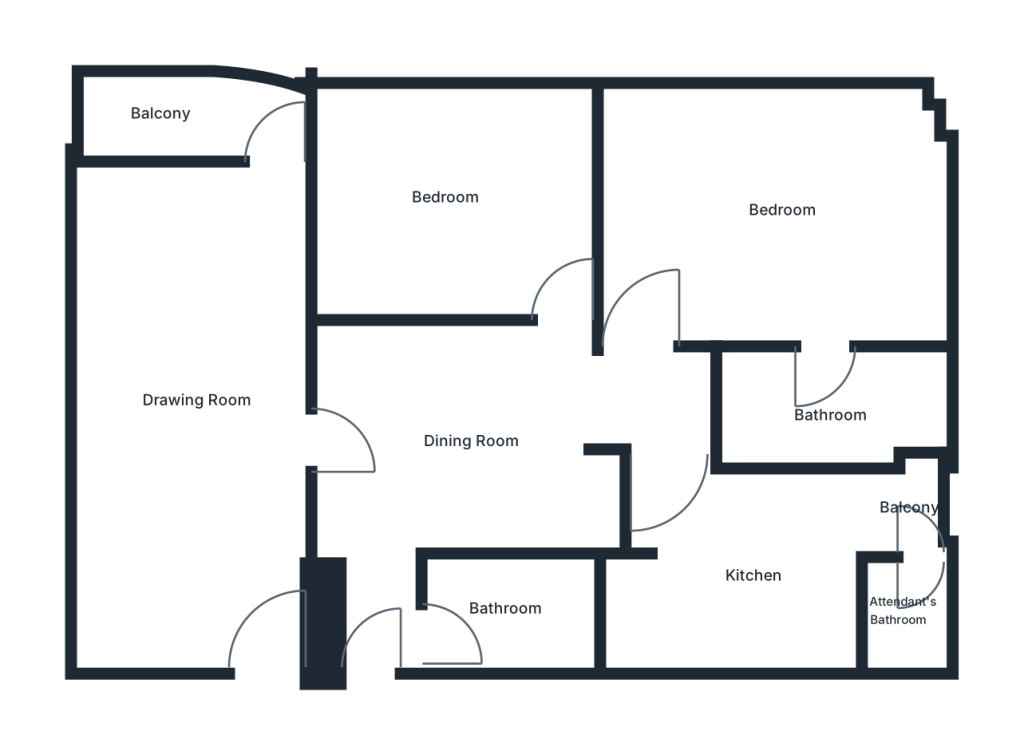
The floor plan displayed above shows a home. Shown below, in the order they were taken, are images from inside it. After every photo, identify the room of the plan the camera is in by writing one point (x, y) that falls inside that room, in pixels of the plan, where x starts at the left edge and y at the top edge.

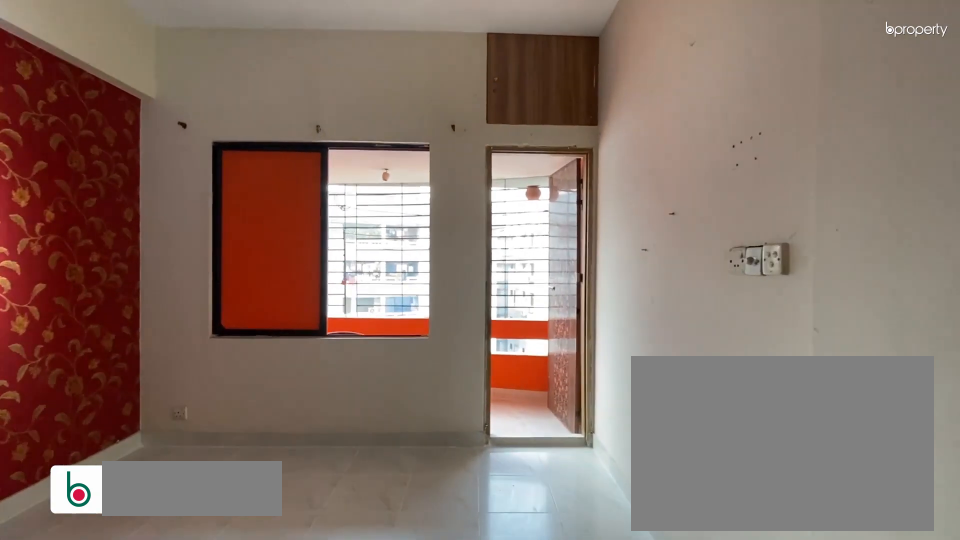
(201, 376)
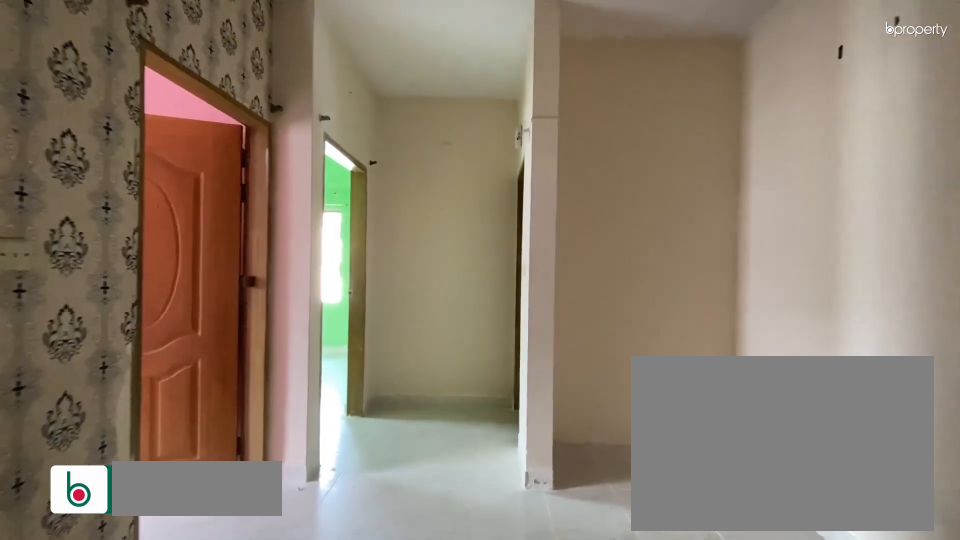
(454, 447)
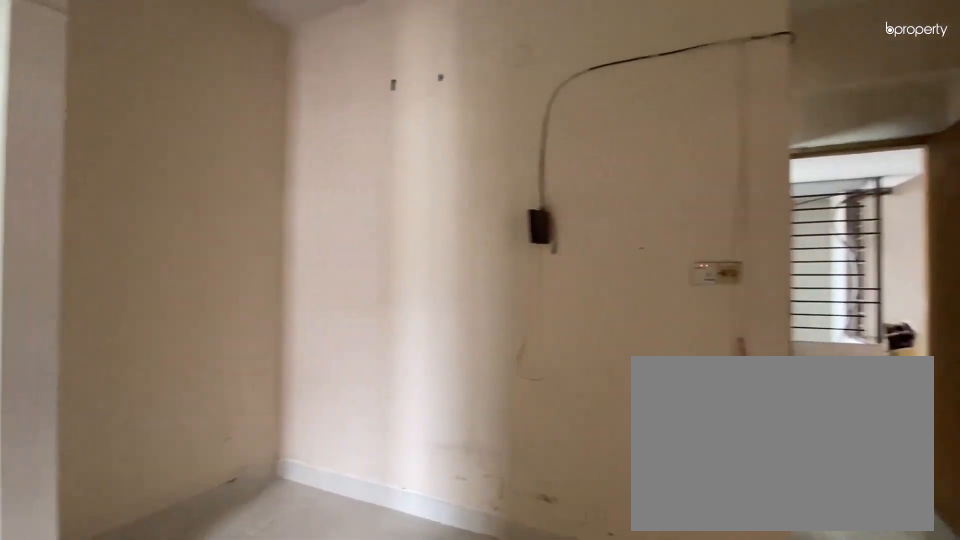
(454, 447)
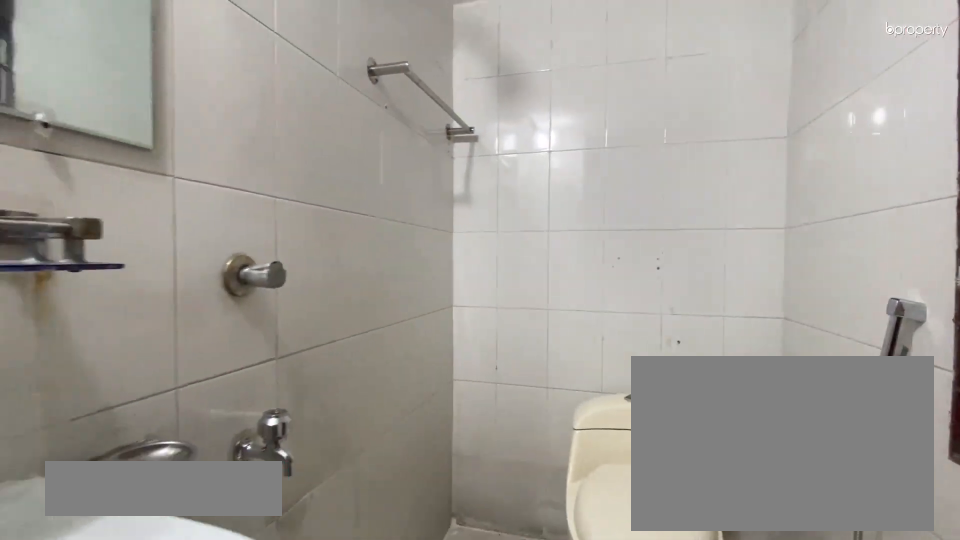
(497, 621)
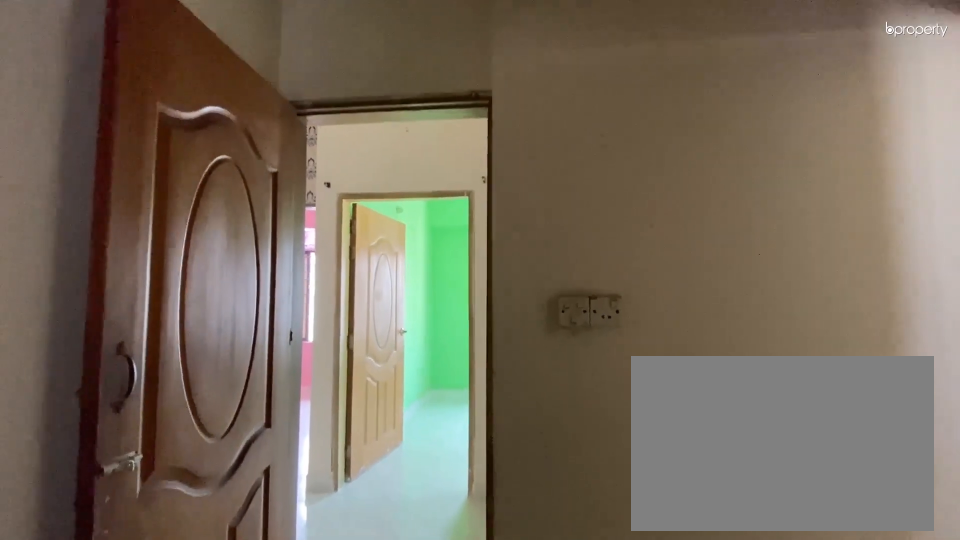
(738, 574)
